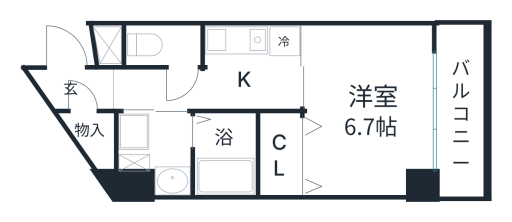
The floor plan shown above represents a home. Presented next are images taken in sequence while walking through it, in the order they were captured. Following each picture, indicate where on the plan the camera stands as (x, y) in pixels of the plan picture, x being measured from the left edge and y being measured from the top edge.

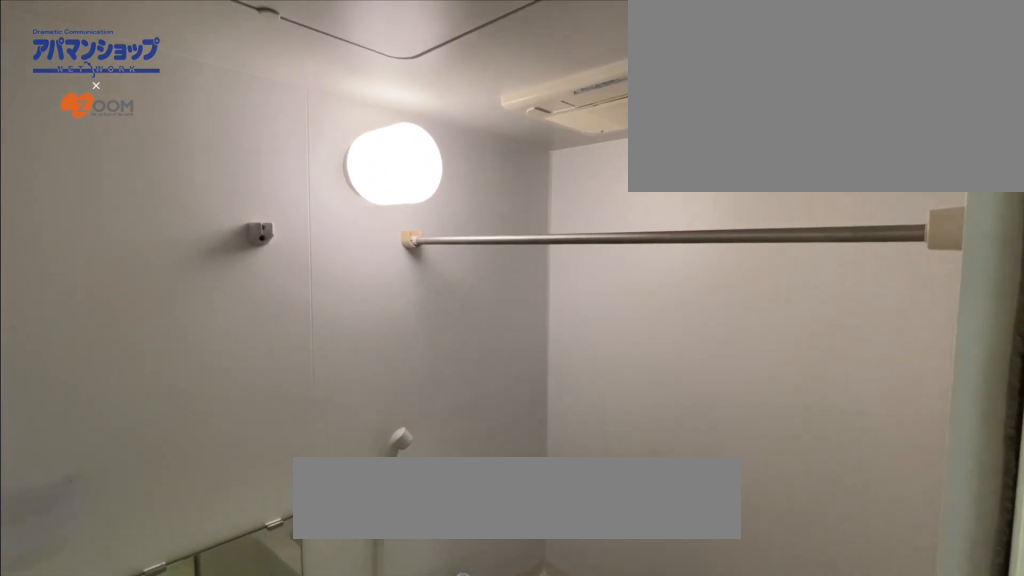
(176, 108)
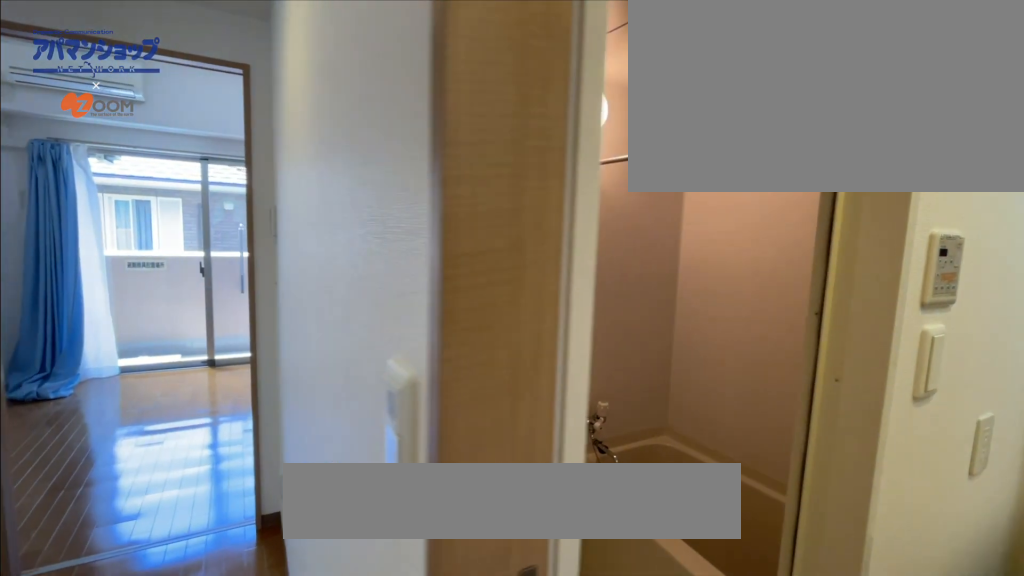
(176, 108)
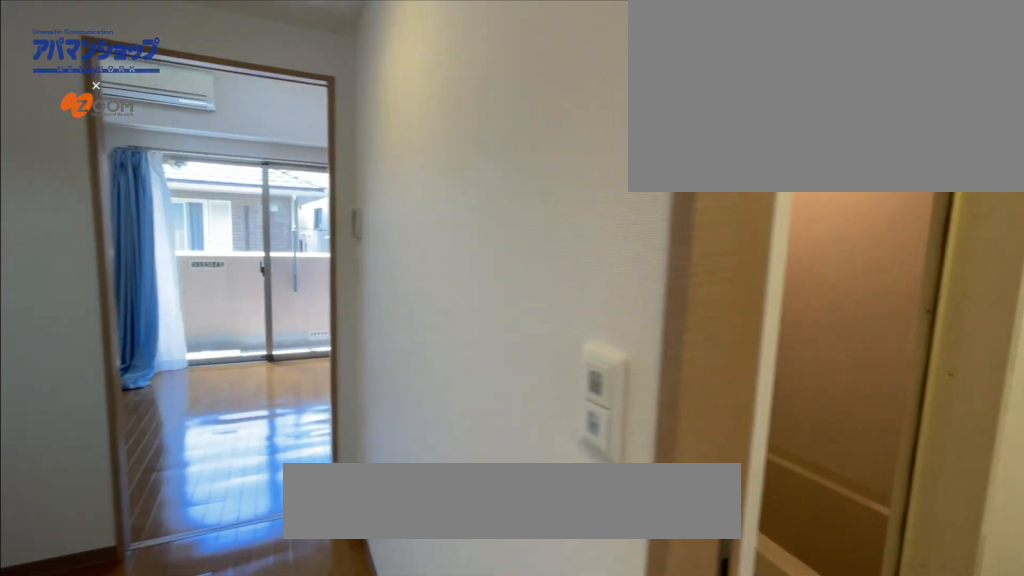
(176, 108)
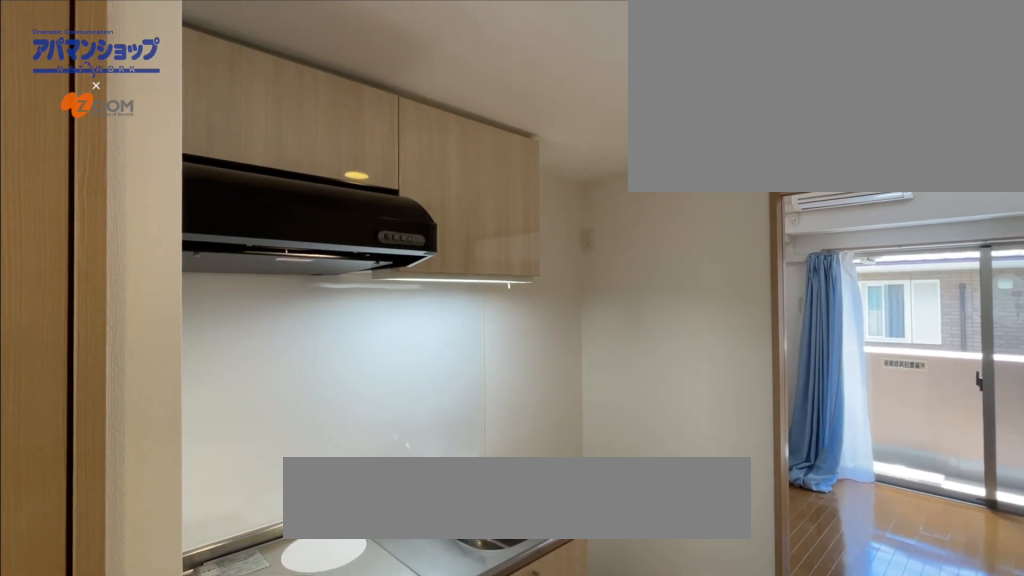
(205, 87)
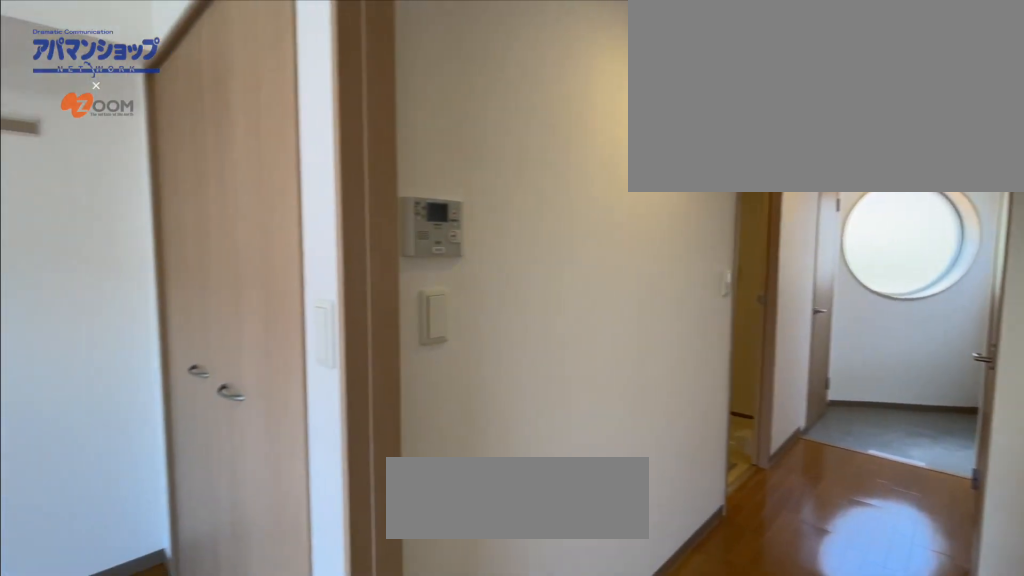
(319, 92)
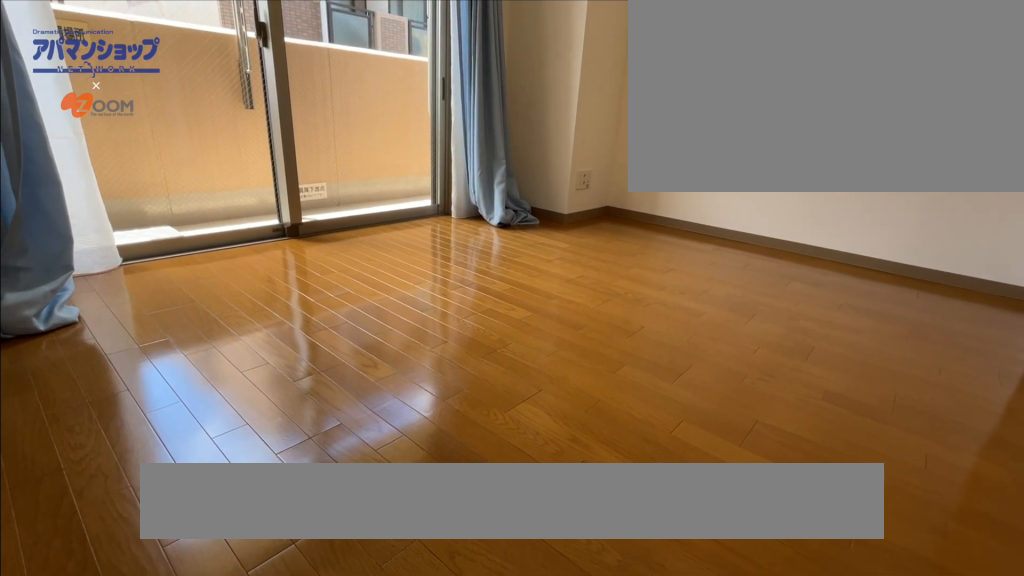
(318, 38)
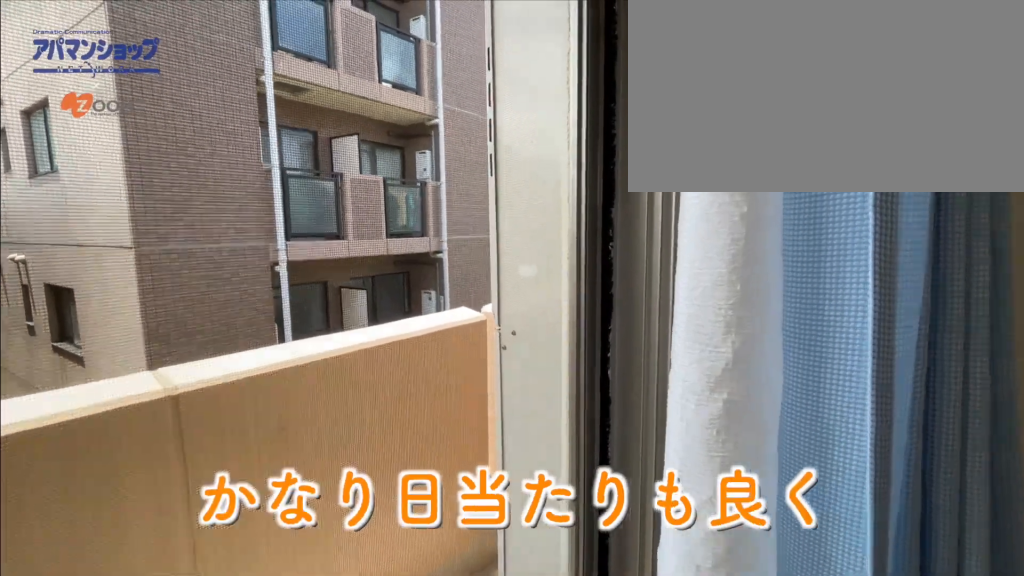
(421, 121)
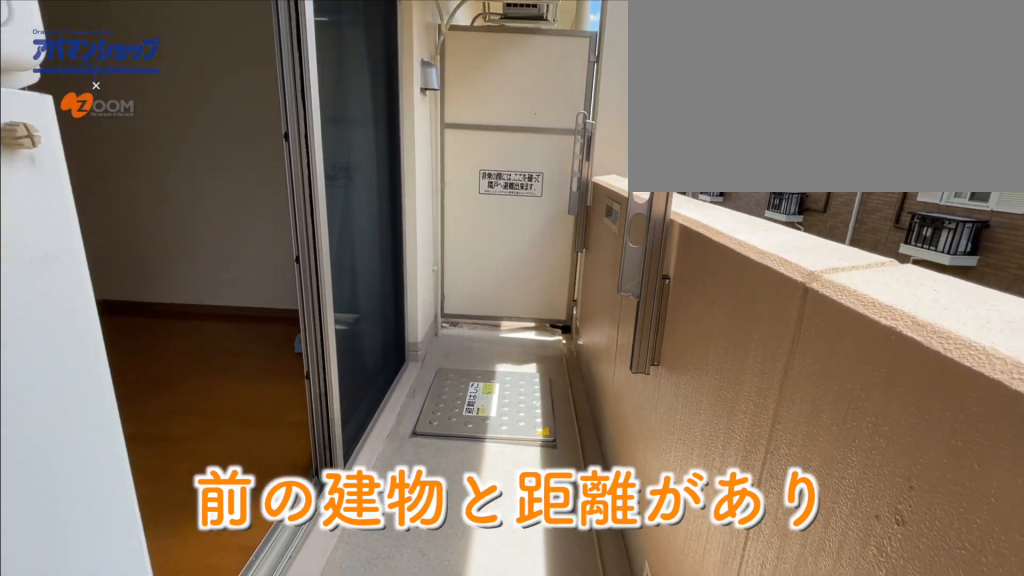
(466, 177)
